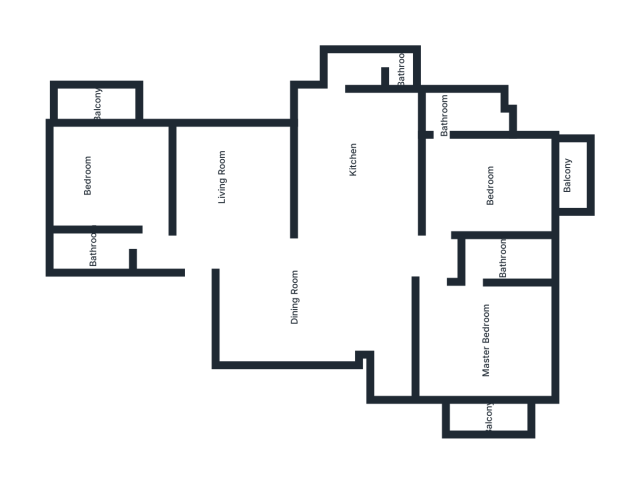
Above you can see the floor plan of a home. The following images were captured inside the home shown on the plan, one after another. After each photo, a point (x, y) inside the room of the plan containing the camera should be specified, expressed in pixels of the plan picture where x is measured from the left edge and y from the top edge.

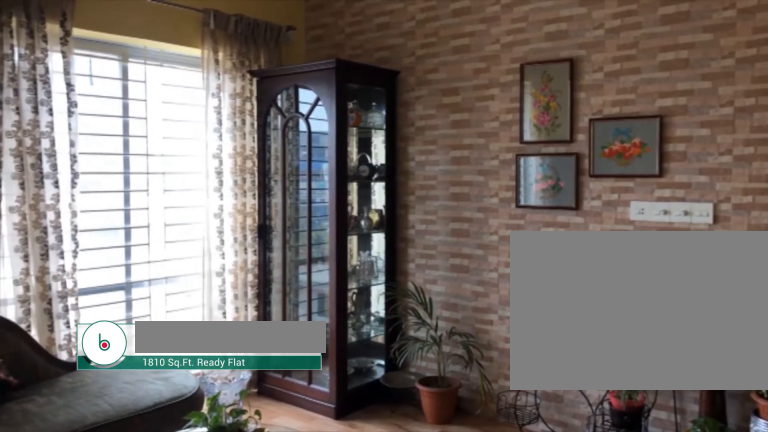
(228, 228)
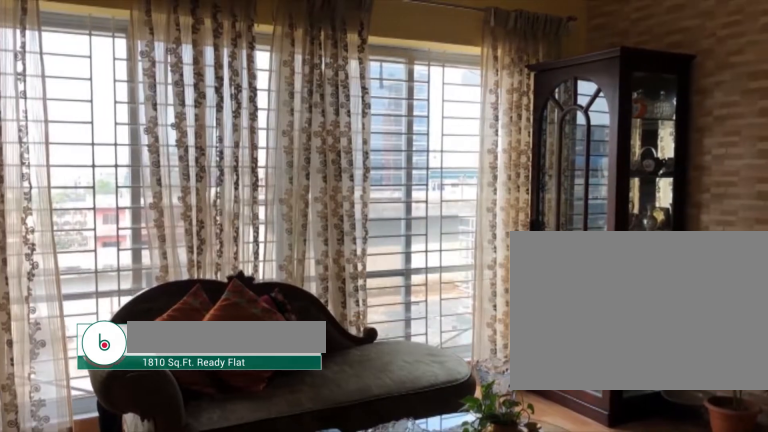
(228, 228)
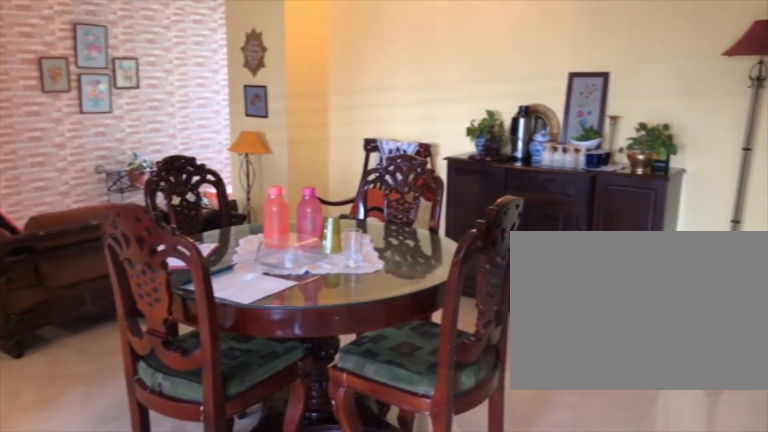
(299, 273)
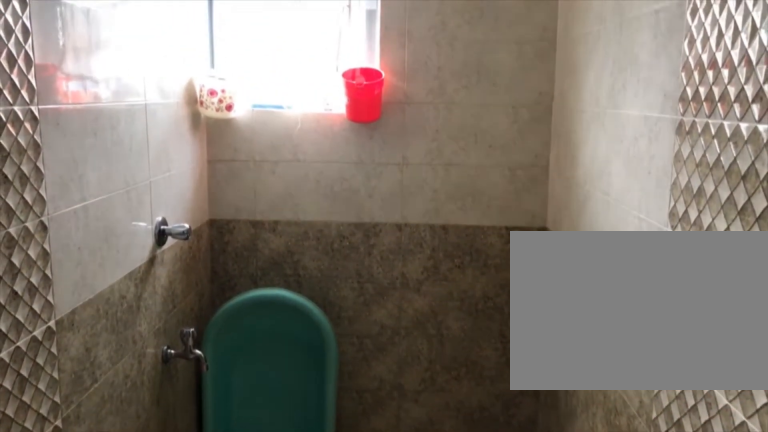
(118, 254)
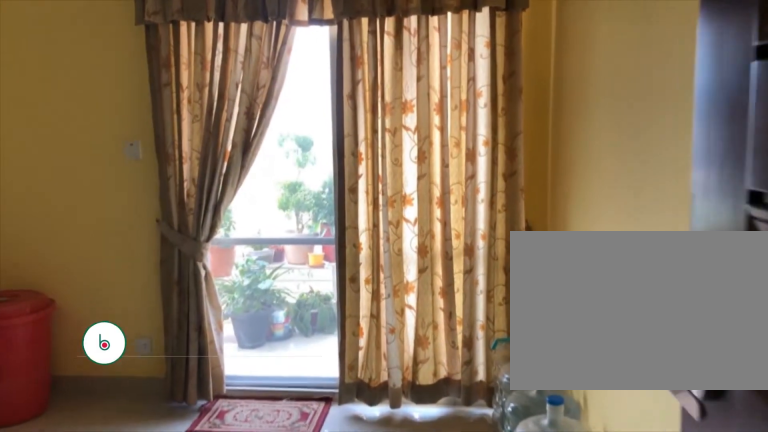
(143, 213)
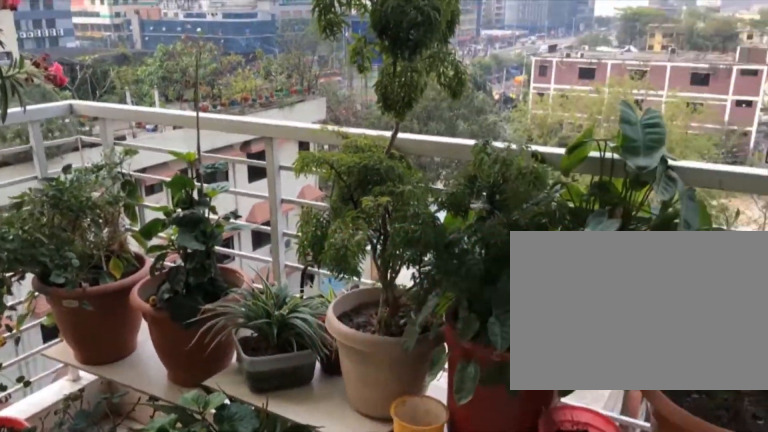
(109, 103)
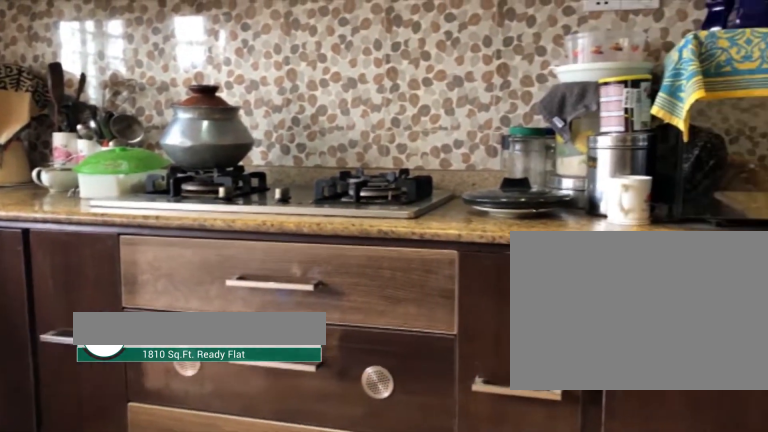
(351, 171)
